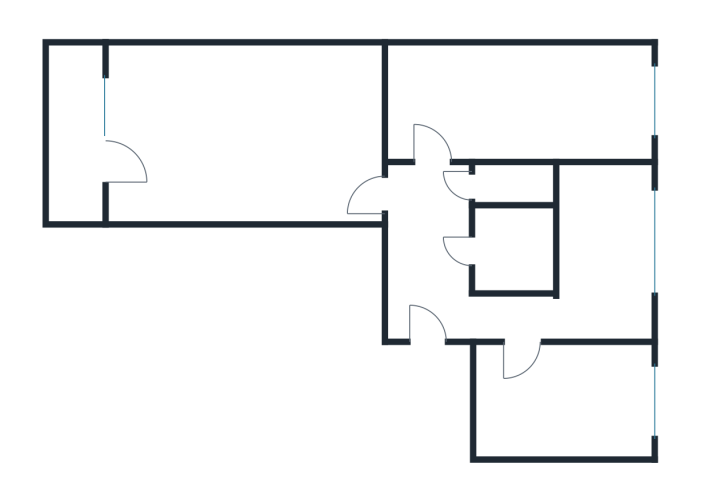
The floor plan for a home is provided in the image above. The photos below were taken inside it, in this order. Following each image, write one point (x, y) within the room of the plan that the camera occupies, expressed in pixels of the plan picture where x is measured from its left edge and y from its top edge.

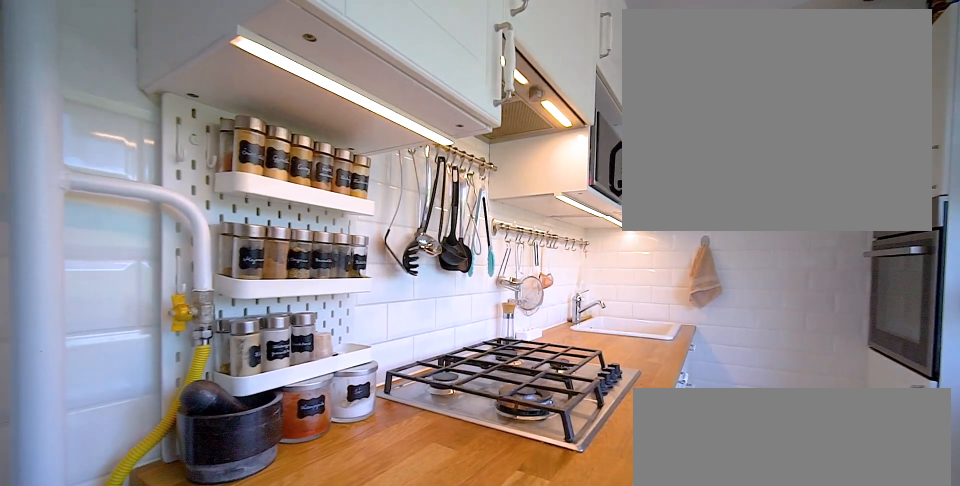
(608, 254)
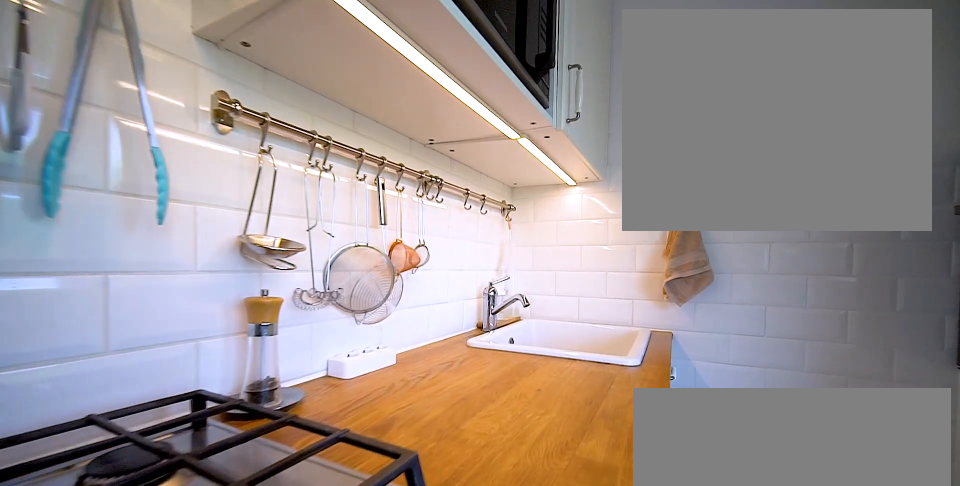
(607, 254)
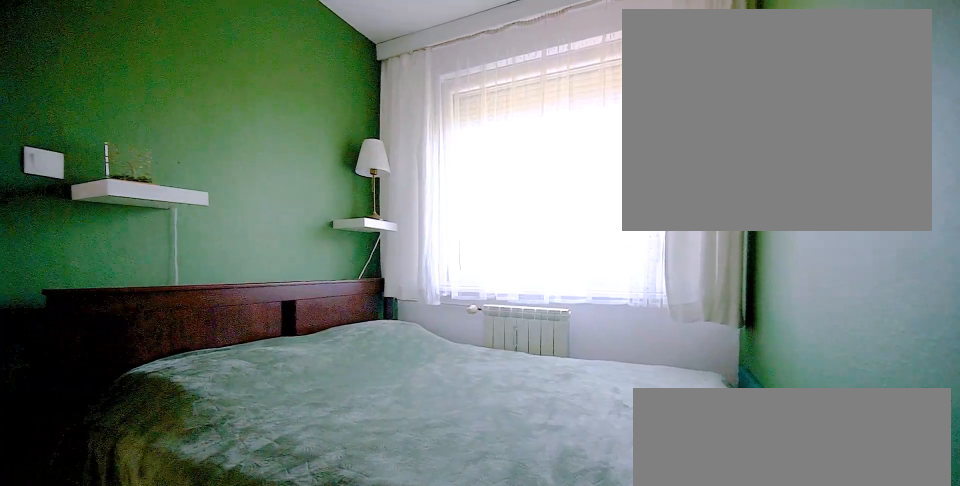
(565, 403)
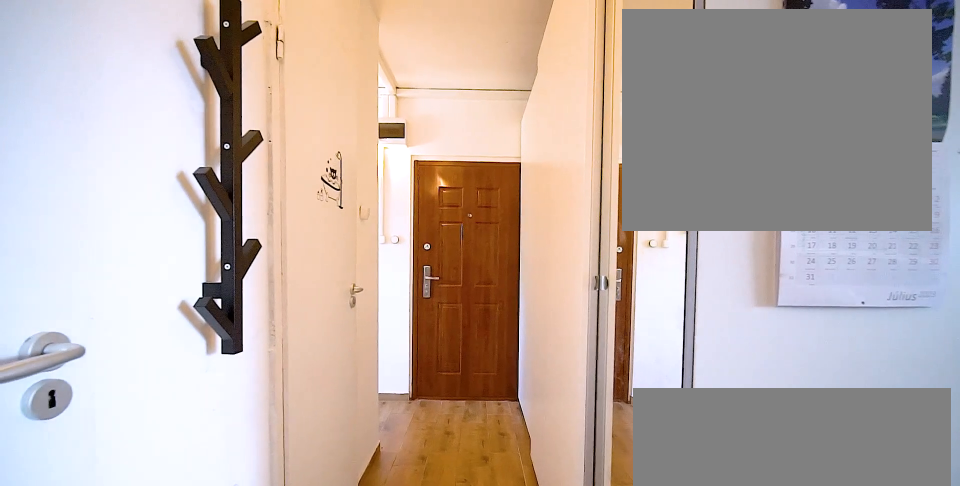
(421, 210)
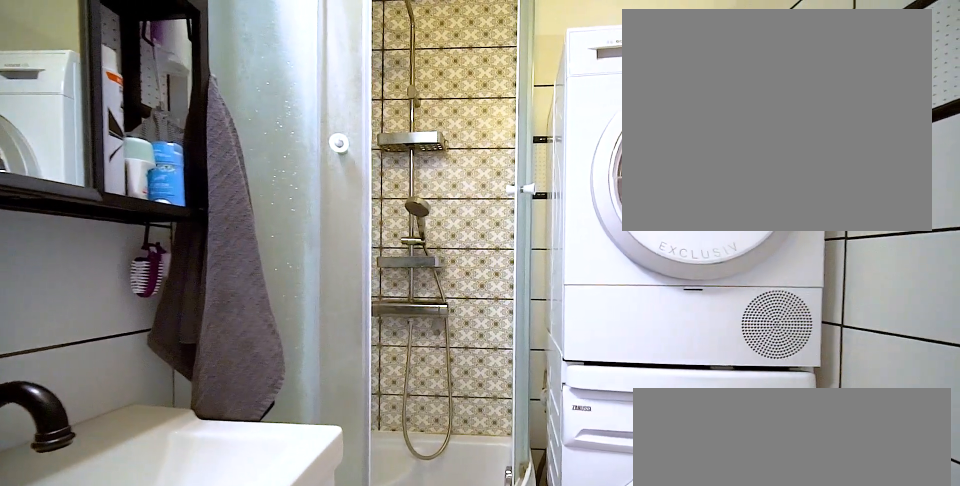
(512, 250)
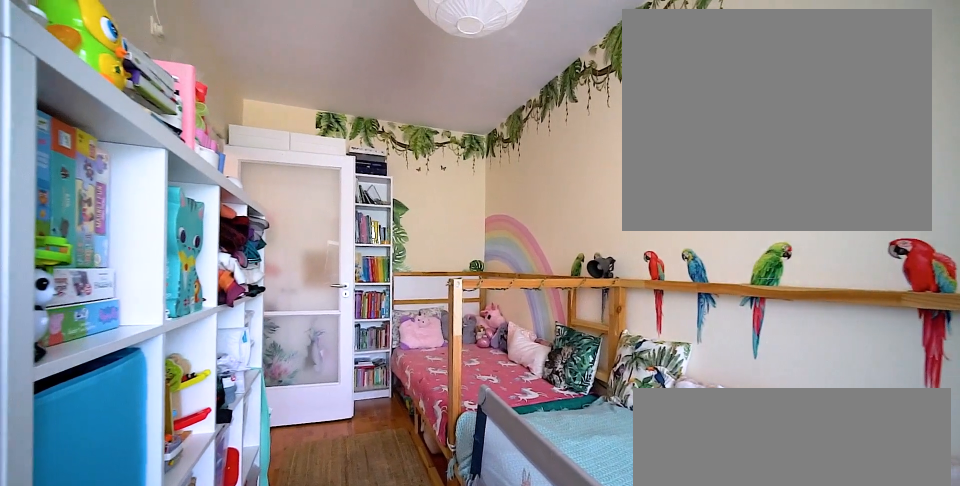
(537, 103)
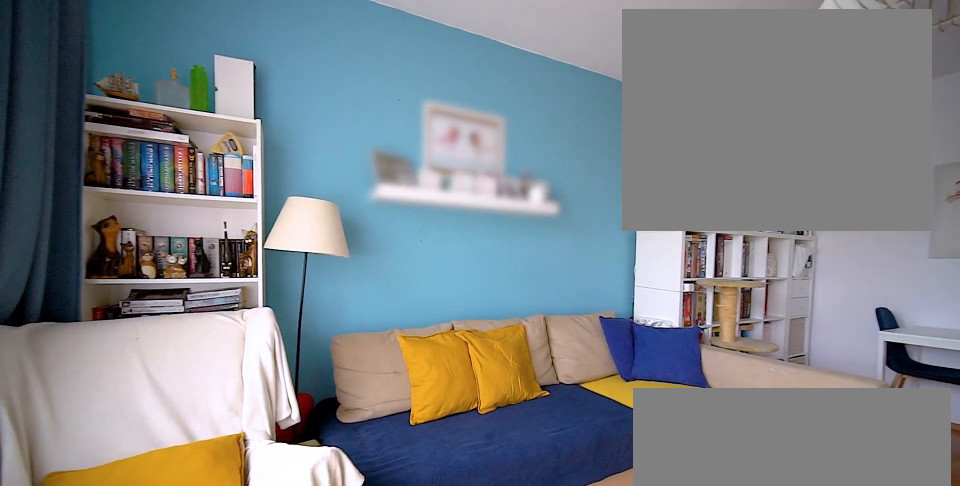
(251, 135)
